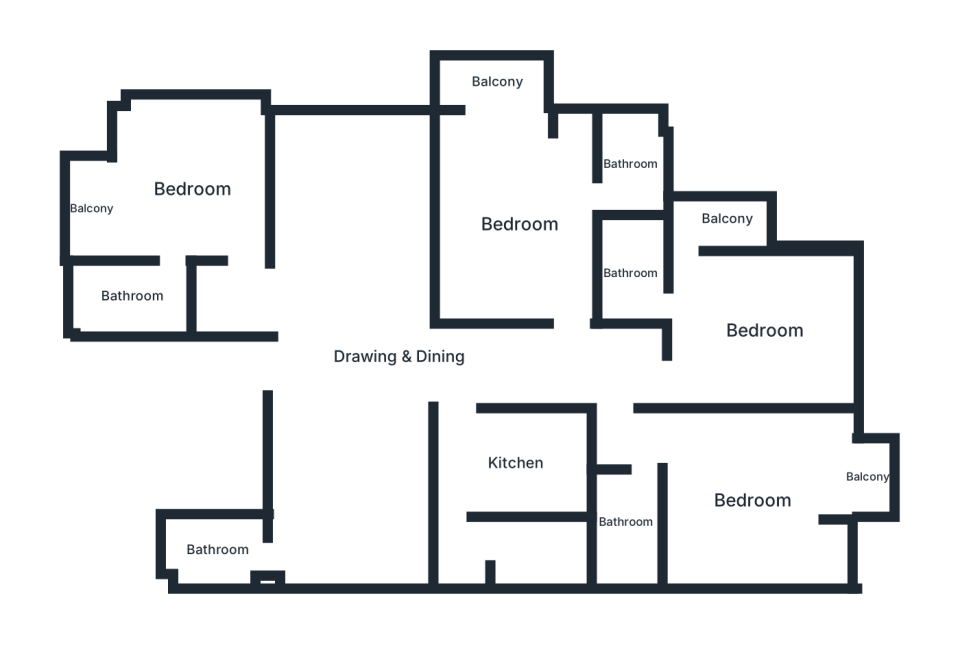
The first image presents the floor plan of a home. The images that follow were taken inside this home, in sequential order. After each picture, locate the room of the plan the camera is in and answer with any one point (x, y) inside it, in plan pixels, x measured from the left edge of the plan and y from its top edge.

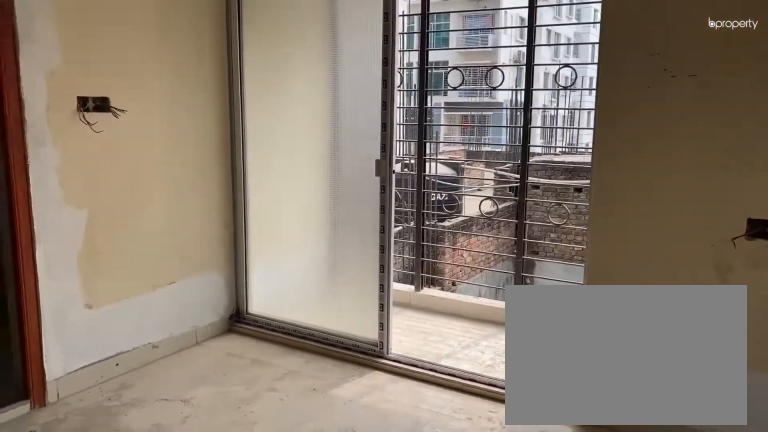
(193, 189)
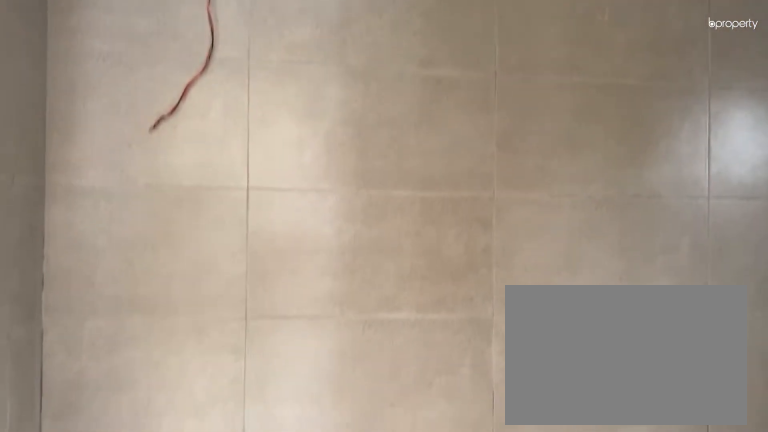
(132, 296)
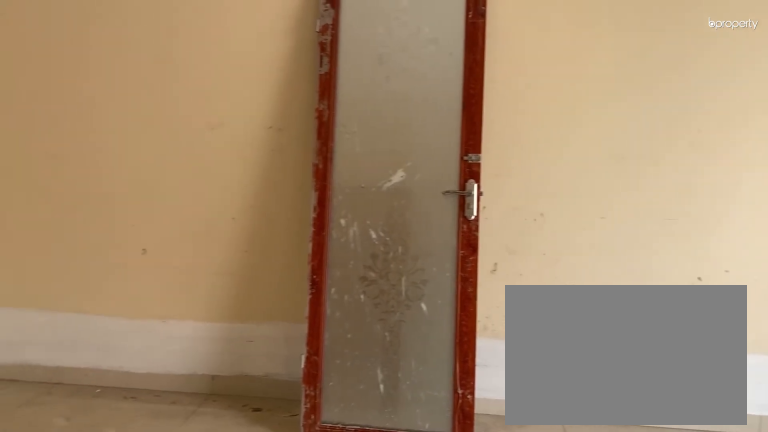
(519, 225)
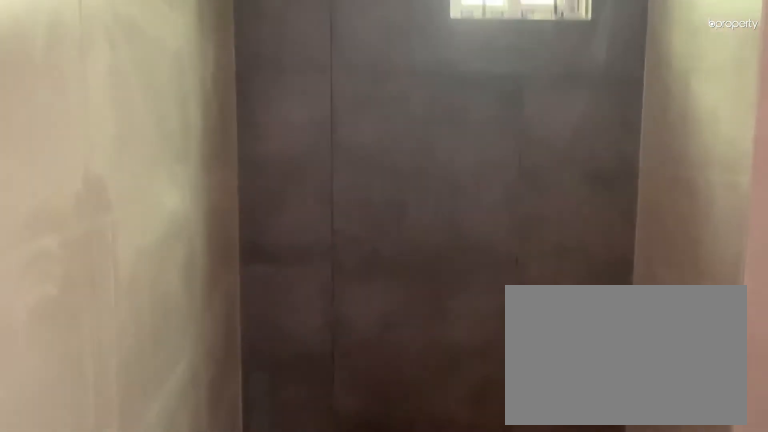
(631, 165)
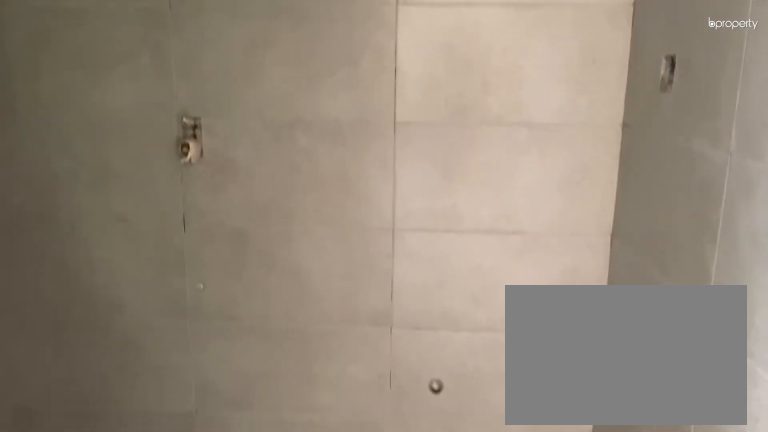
(631, 165)
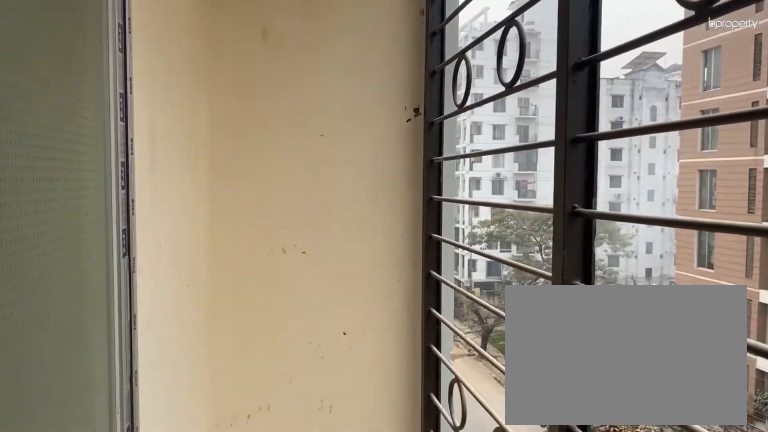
(498, 82)
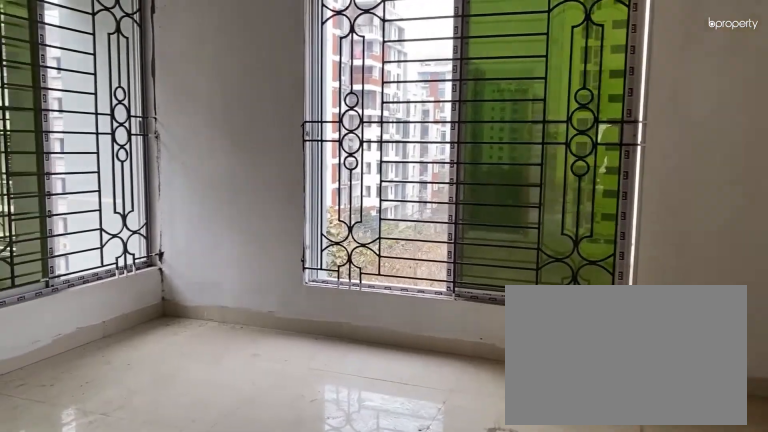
(763, 331)
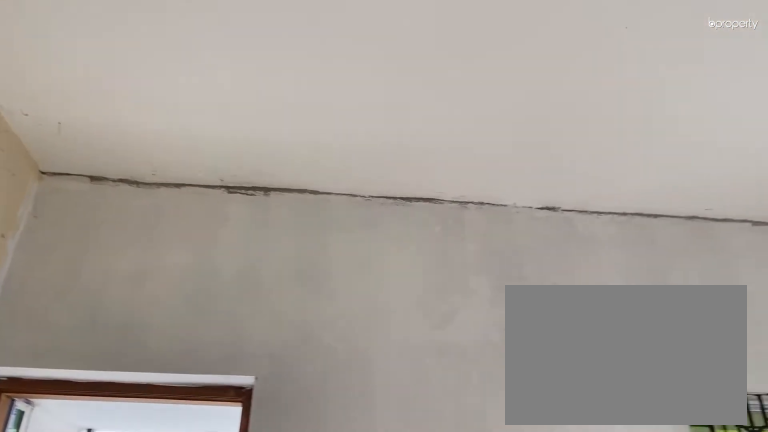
(763, 331)
